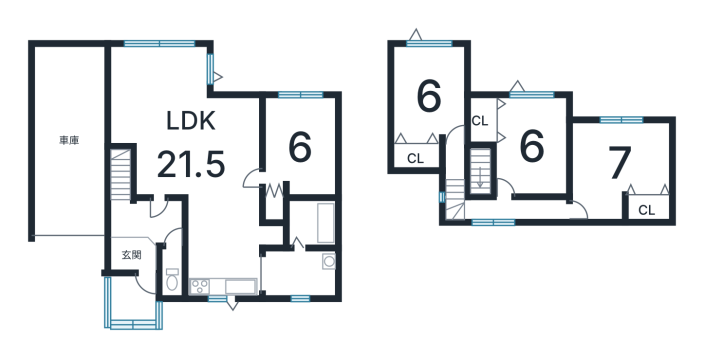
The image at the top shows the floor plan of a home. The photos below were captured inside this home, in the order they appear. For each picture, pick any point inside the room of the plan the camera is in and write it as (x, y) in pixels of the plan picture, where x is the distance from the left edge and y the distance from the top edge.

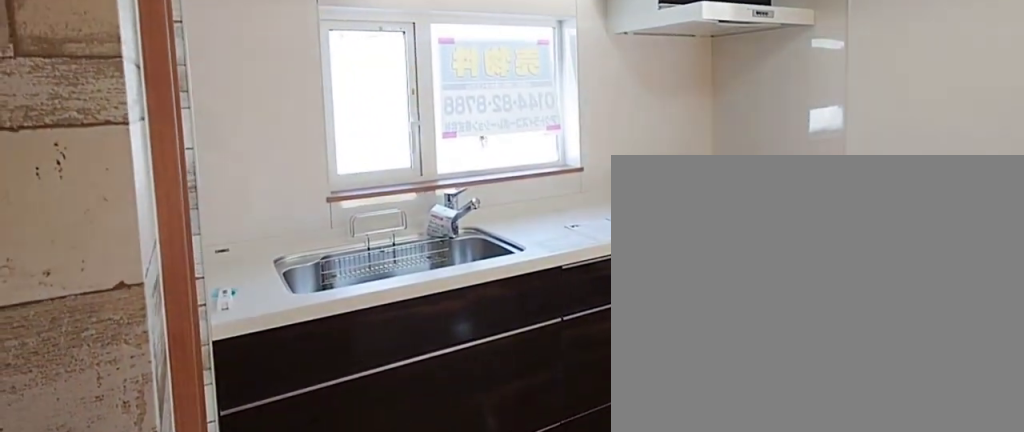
(225, 257)
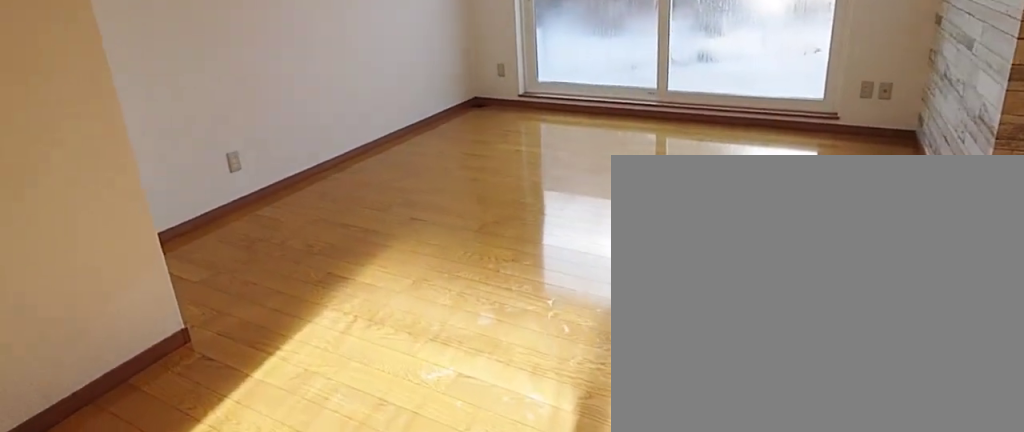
(198, 142)
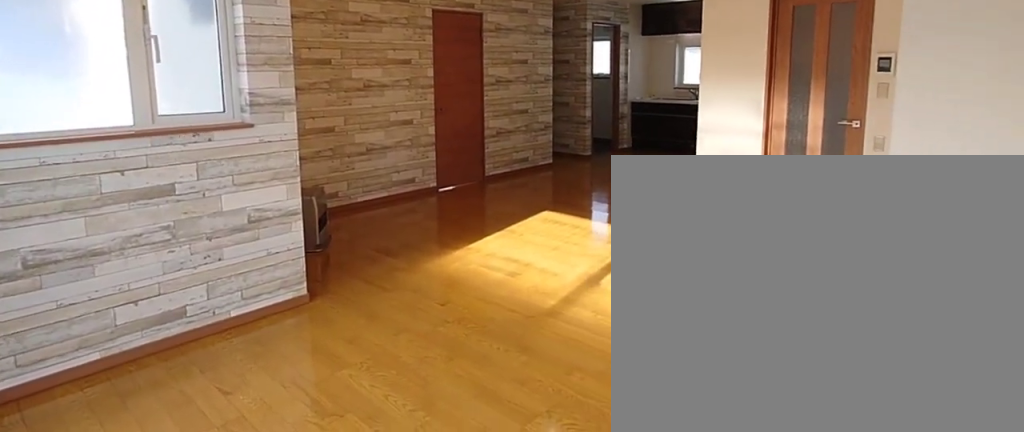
(199, 142)
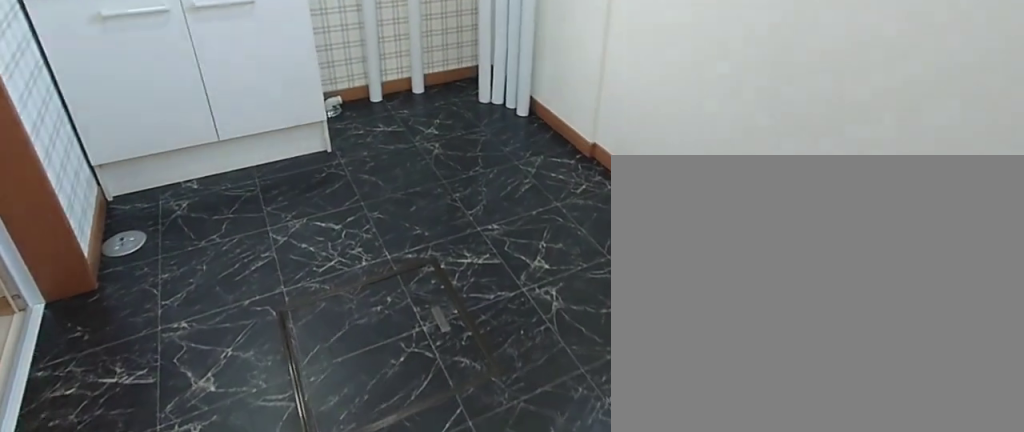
(300, 273)
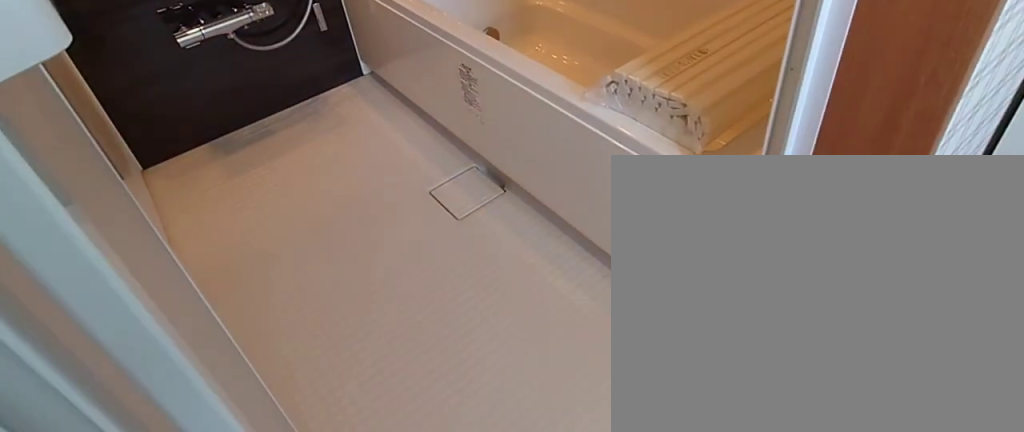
(300, 273)
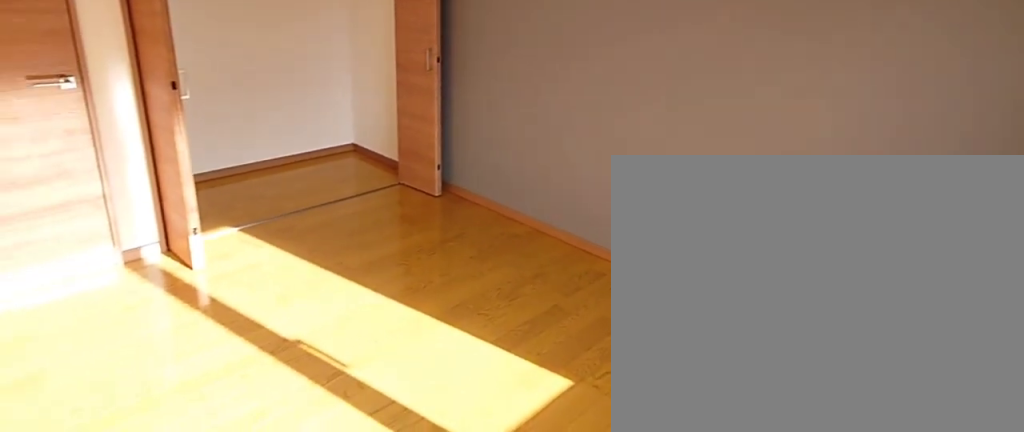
(434, 96)
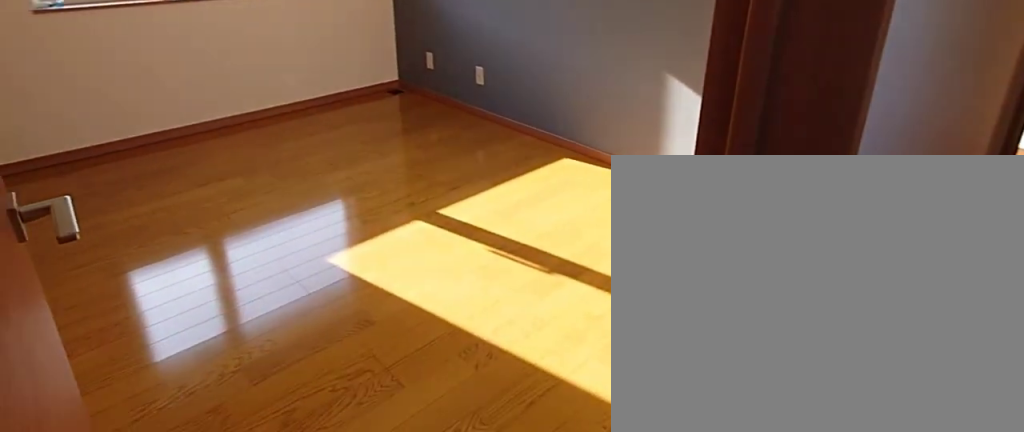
(534, 143)
